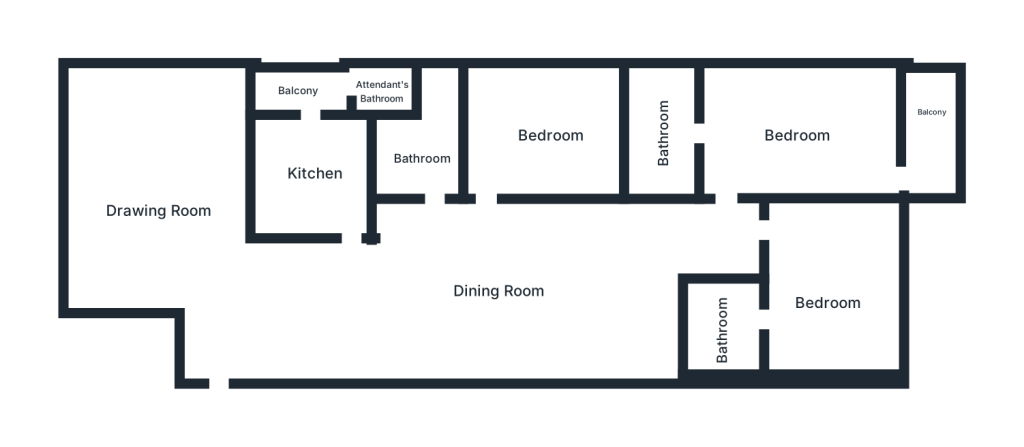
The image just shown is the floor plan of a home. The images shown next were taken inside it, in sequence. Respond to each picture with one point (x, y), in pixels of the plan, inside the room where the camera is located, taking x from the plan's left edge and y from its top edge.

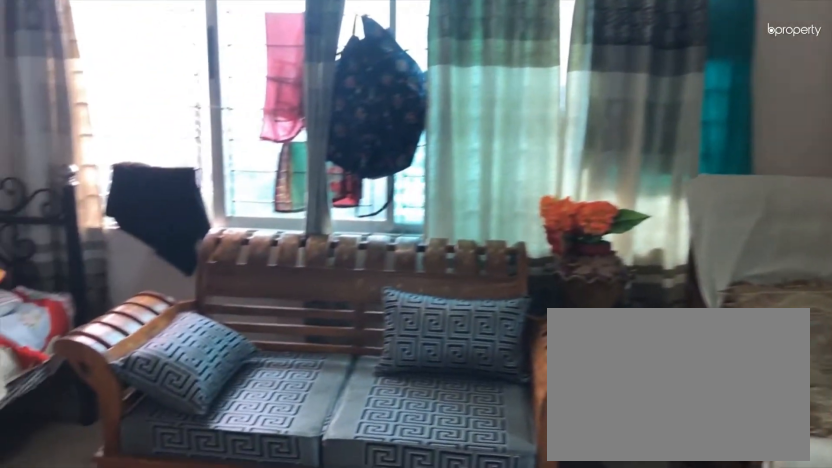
(162, 209)
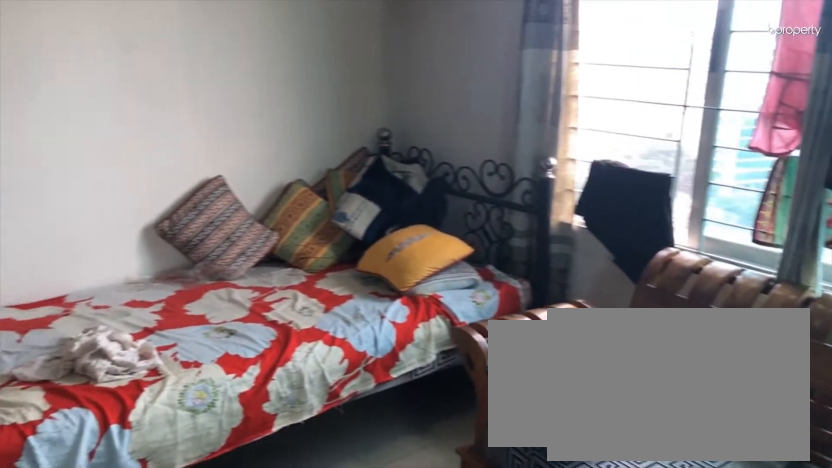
(162, 209)
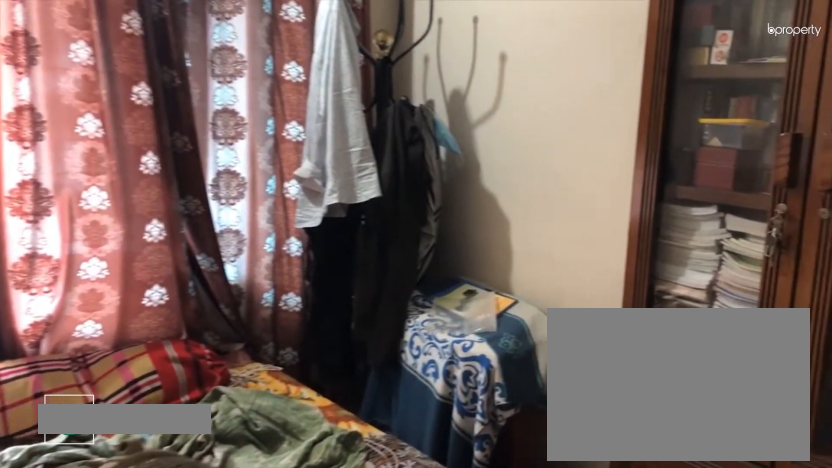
(823, 297)
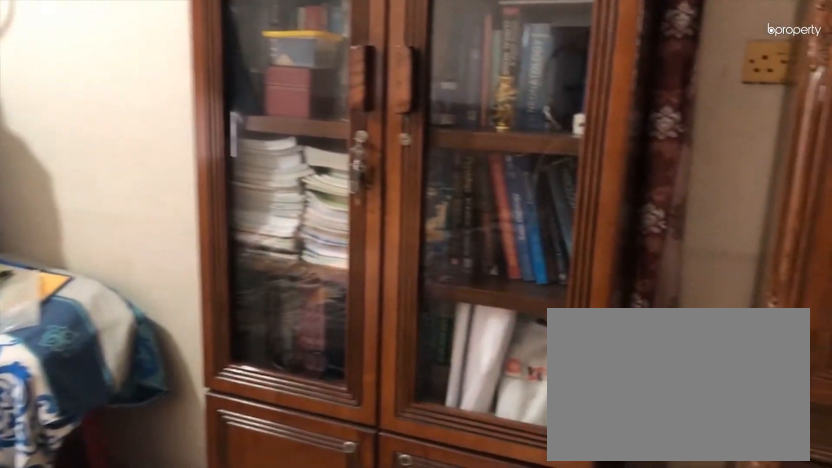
(823, 297)
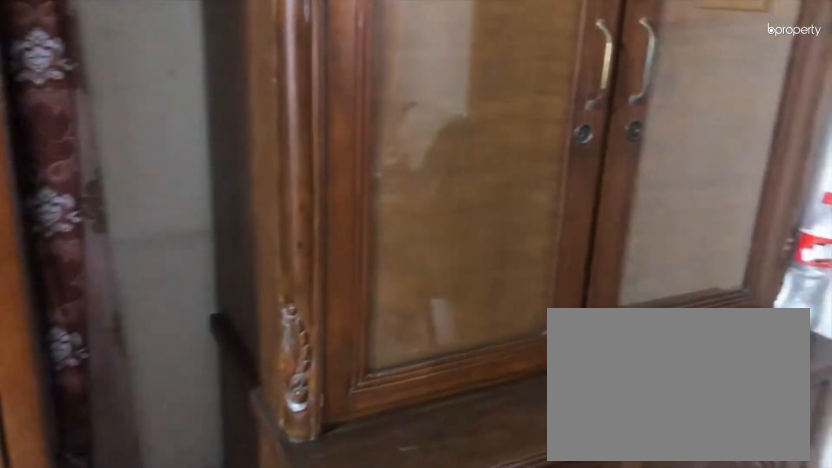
(823, 297)
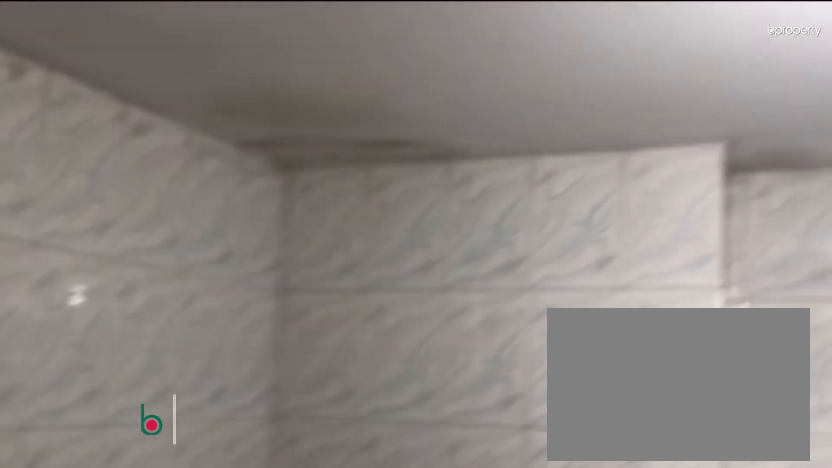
(724, 323)
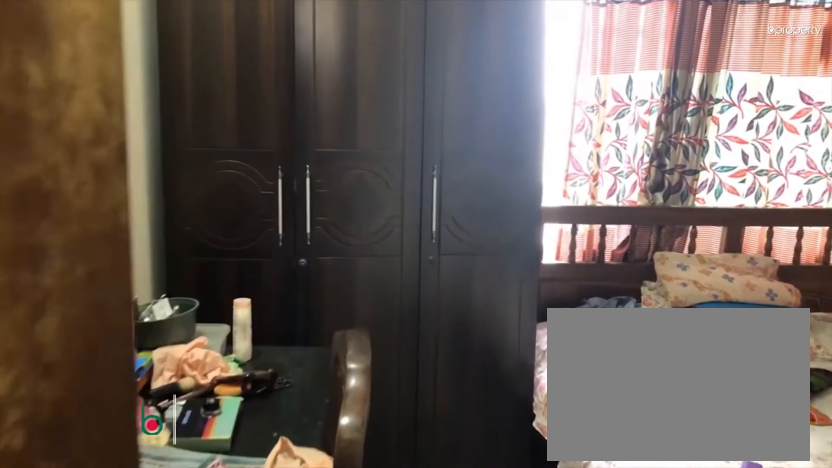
(552, 136)
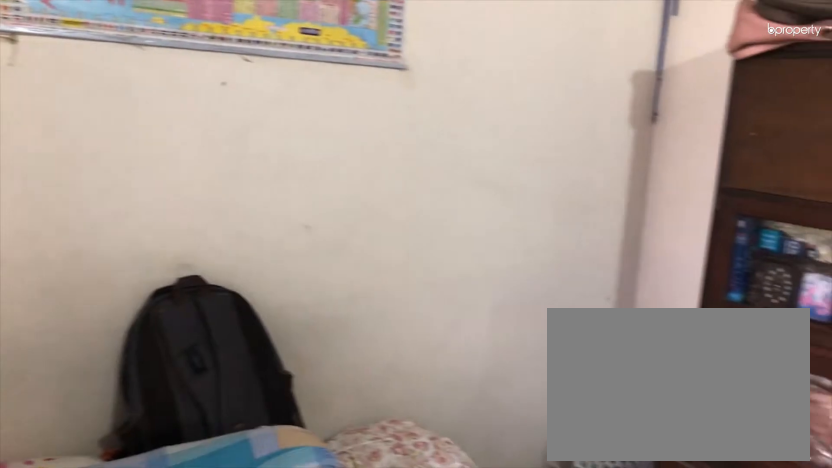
(552, 135)
